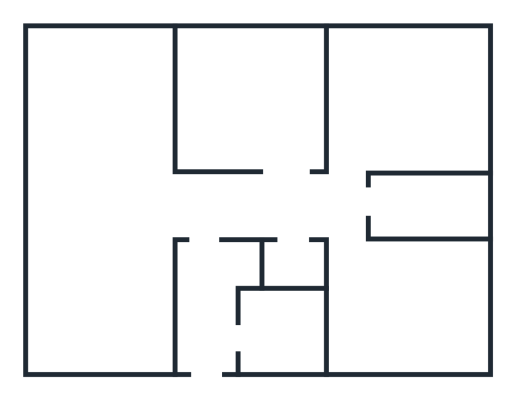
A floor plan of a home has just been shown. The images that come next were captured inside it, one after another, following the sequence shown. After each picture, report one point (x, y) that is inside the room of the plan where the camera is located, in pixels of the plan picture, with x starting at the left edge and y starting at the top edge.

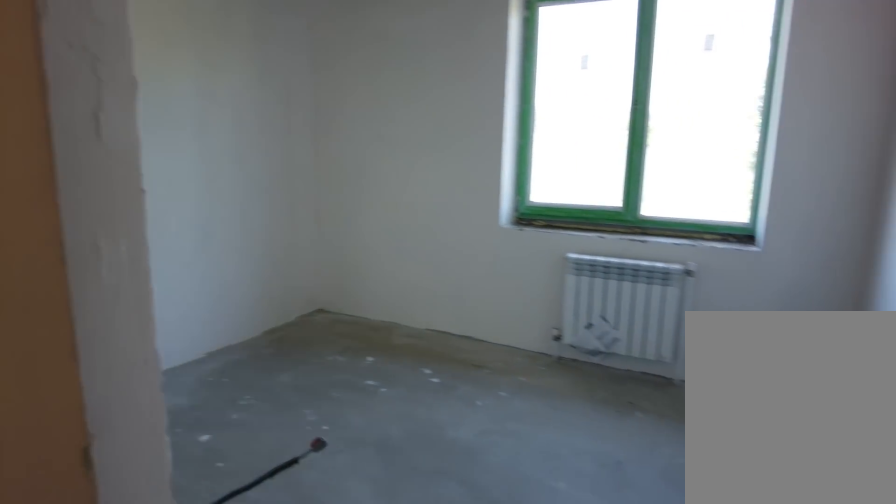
(291, 215)
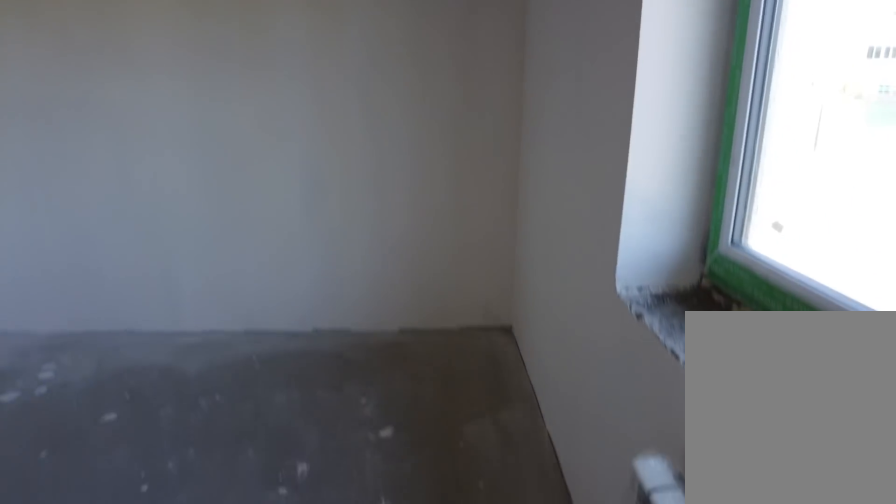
(285, 146)
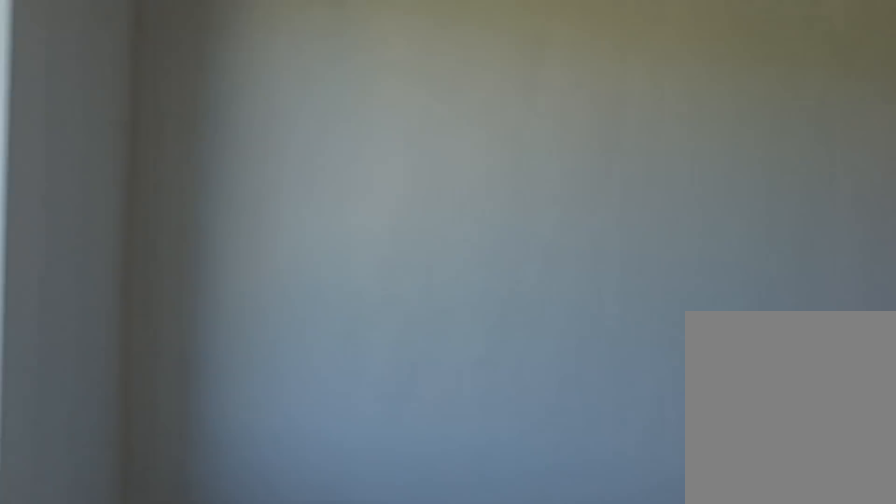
(285, 146)
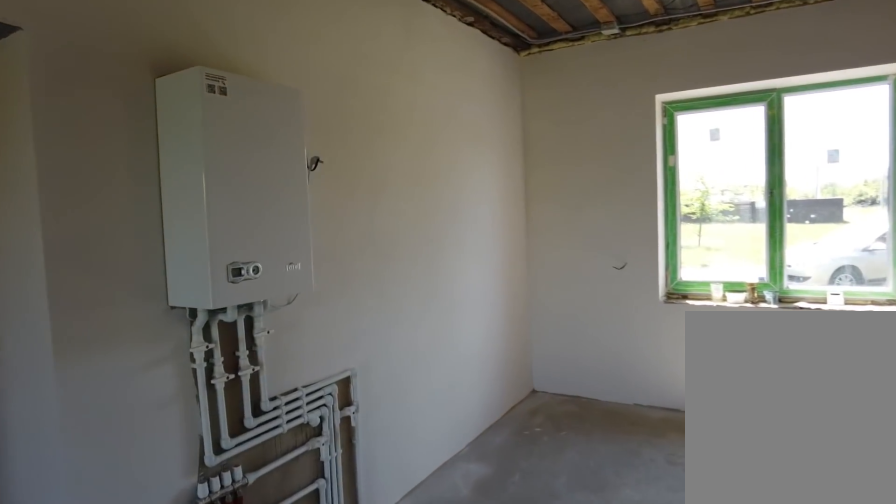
(113, 213)
